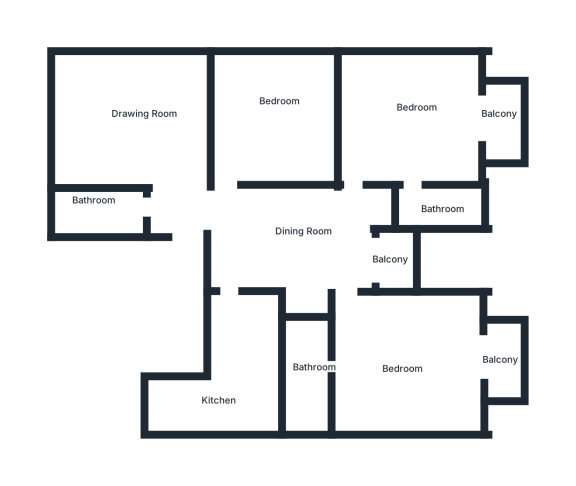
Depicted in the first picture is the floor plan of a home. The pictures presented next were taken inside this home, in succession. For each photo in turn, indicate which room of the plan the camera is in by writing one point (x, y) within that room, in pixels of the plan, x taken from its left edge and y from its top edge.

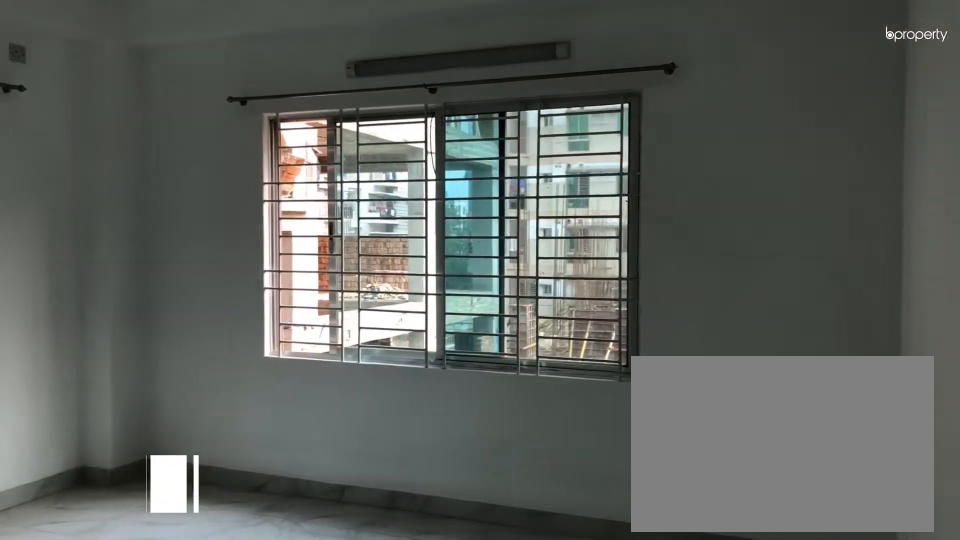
(127, 120)
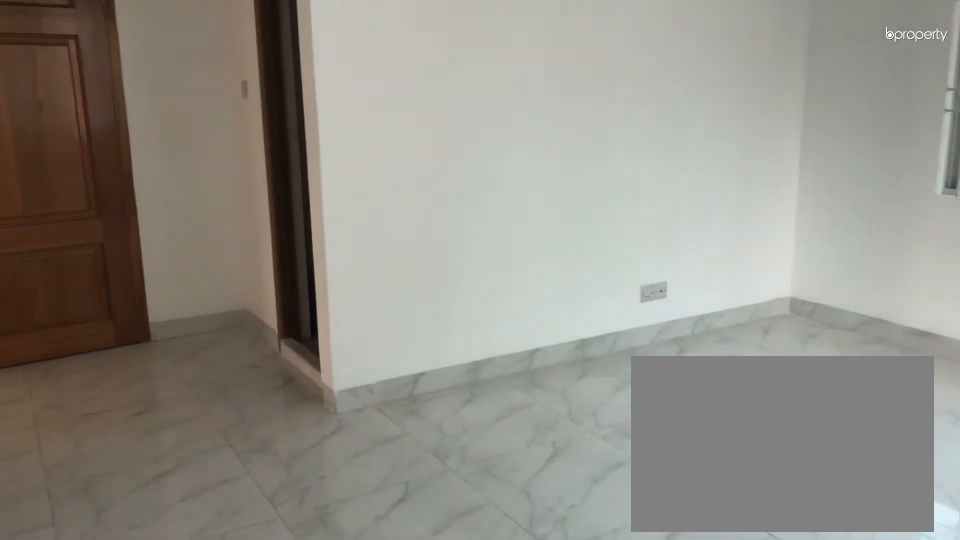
(127, 120)
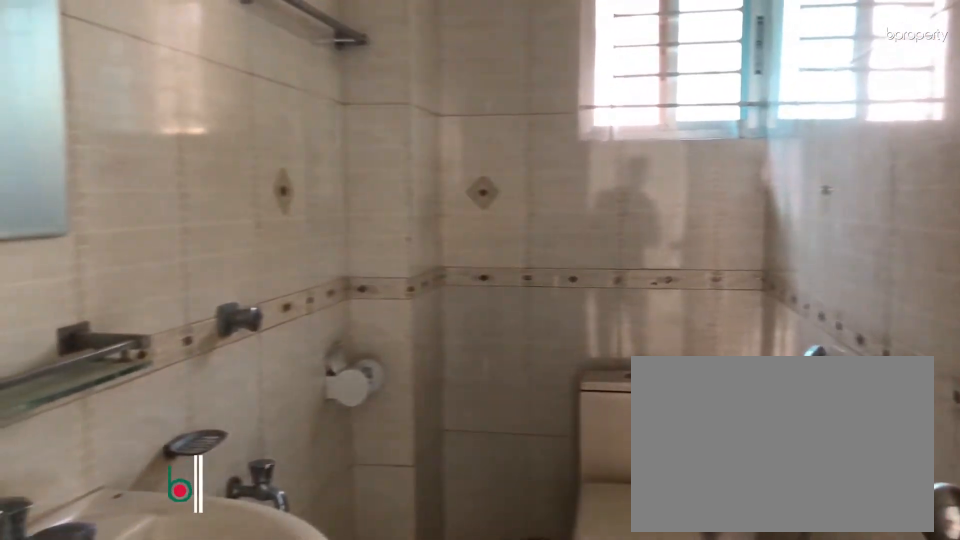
(102, 208)
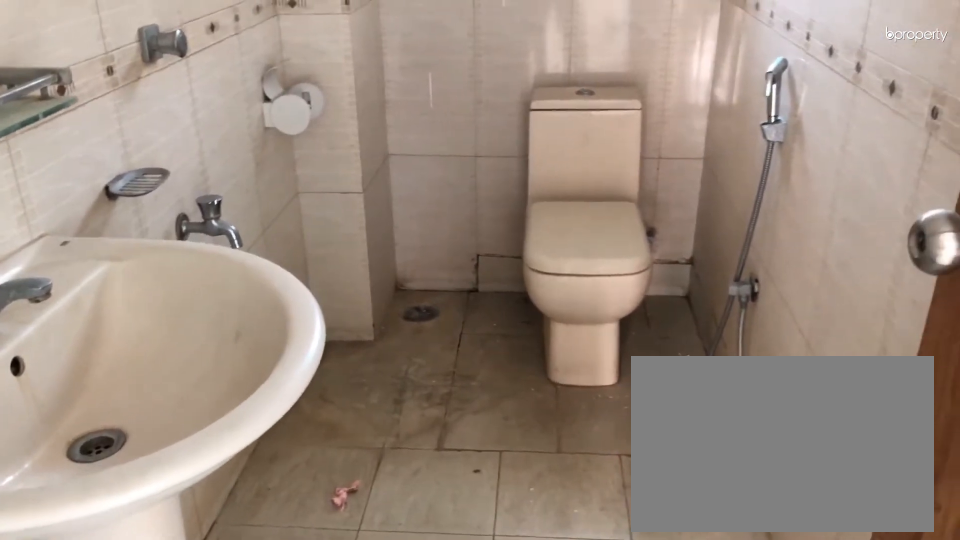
(102, 208)
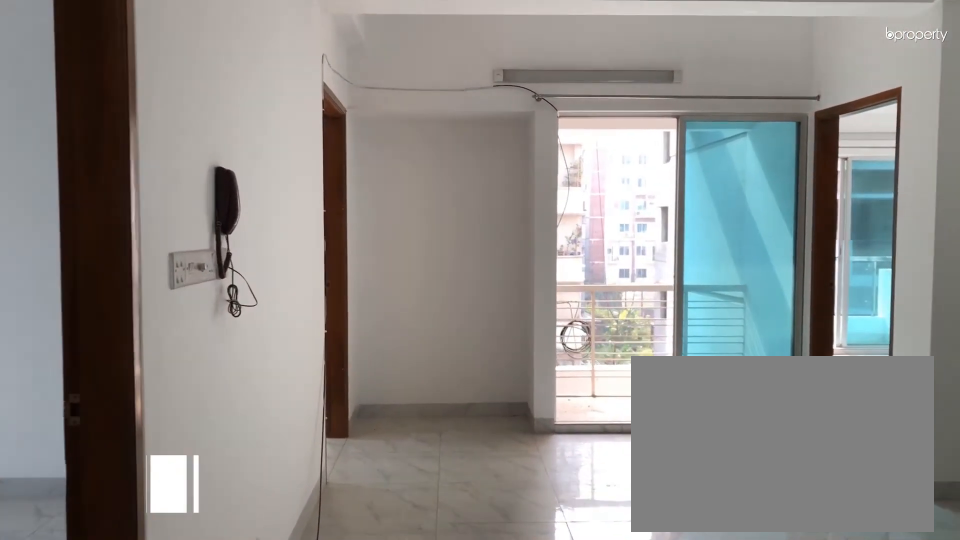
(242, 236)
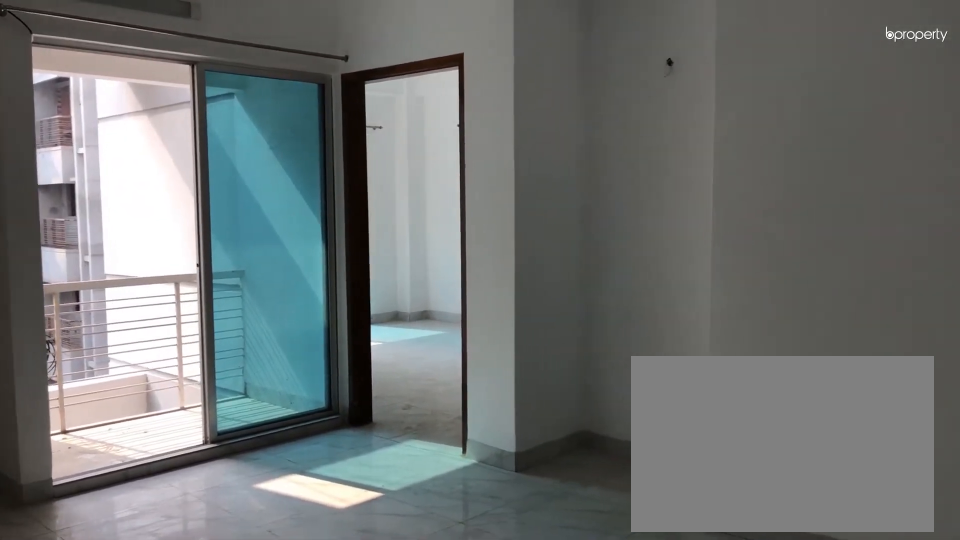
(323, 247)
